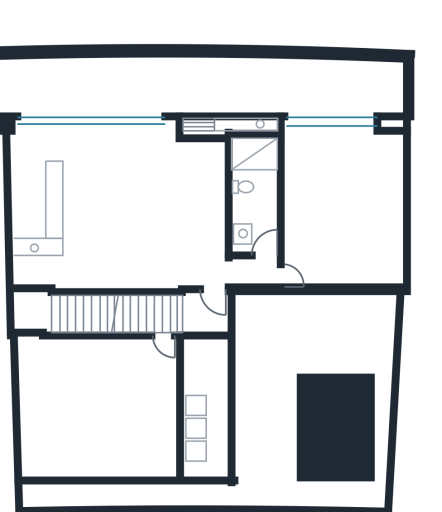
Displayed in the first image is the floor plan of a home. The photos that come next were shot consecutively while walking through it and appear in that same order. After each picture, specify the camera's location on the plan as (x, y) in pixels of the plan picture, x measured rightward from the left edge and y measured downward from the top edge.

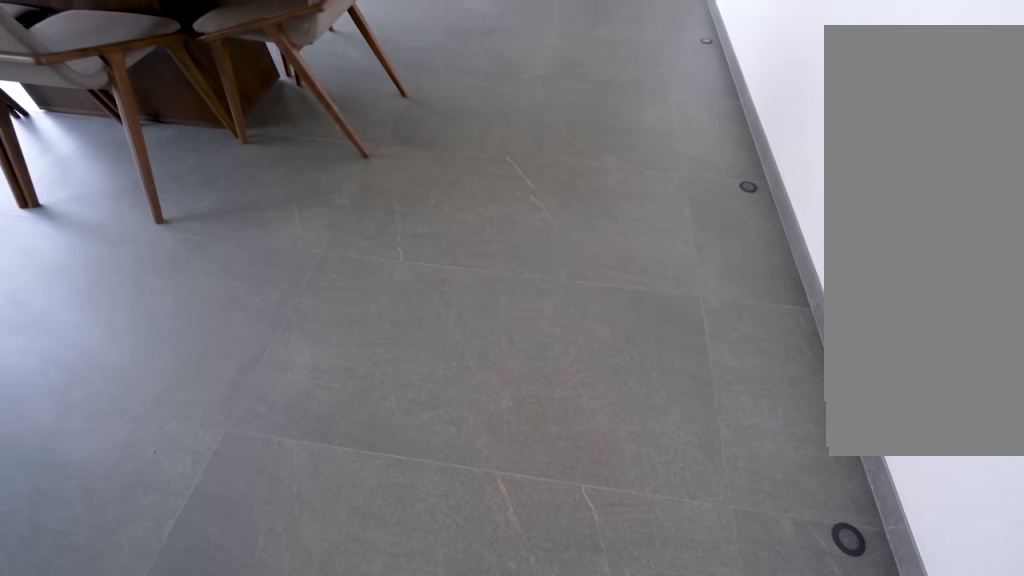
(115, 189)
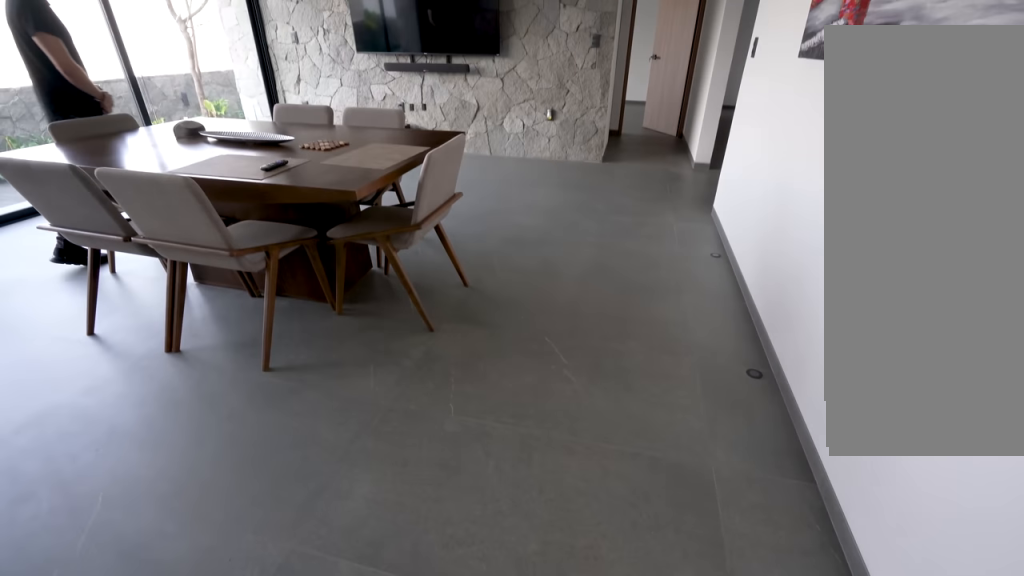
(103, 226)
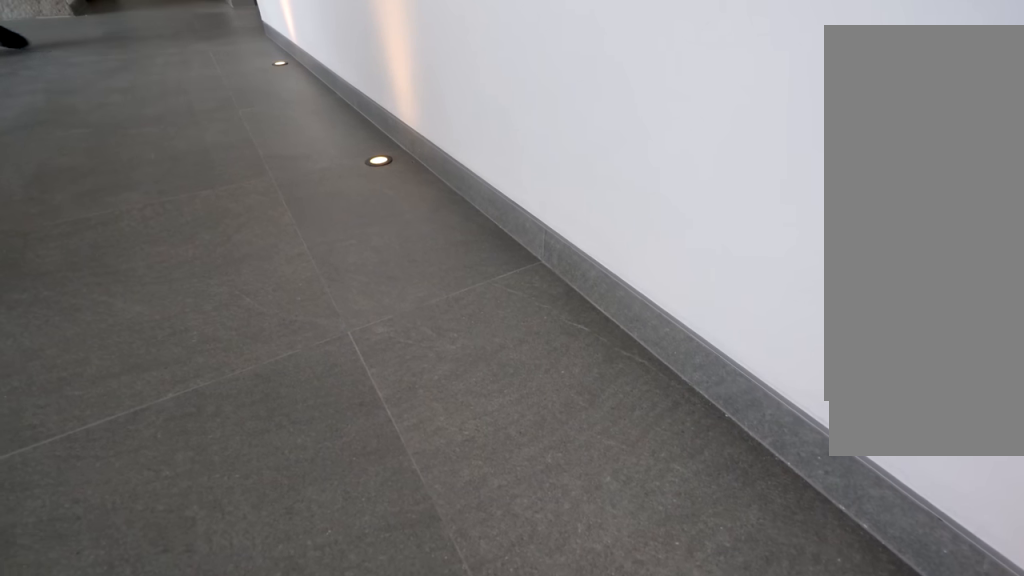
(115, 264)
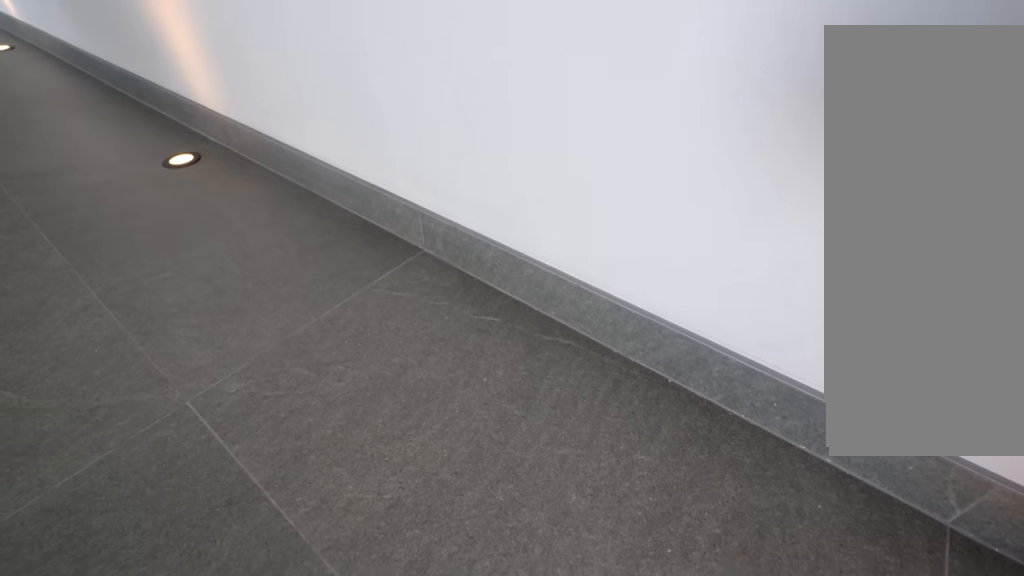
(122, 274)
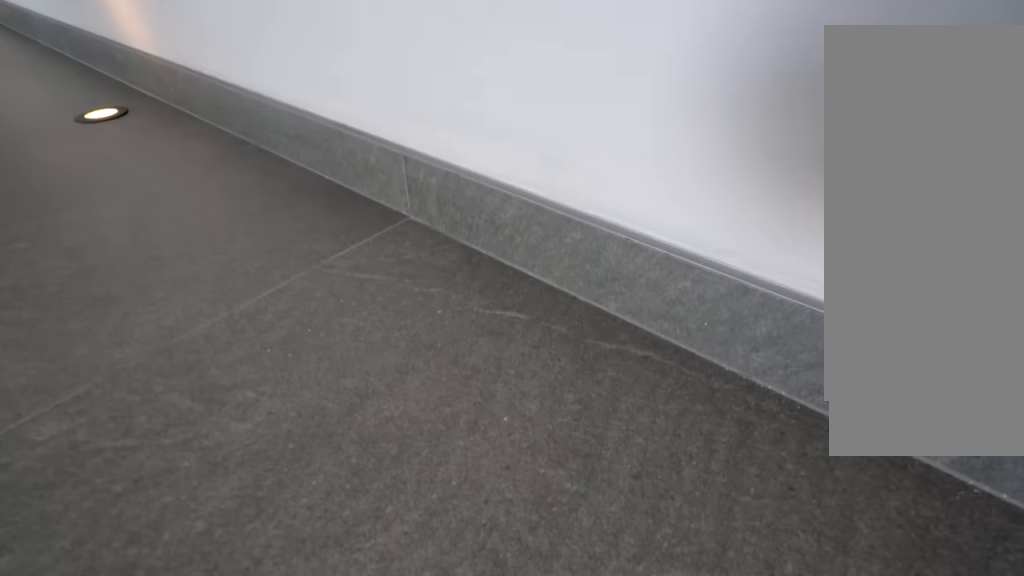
(122, 274)
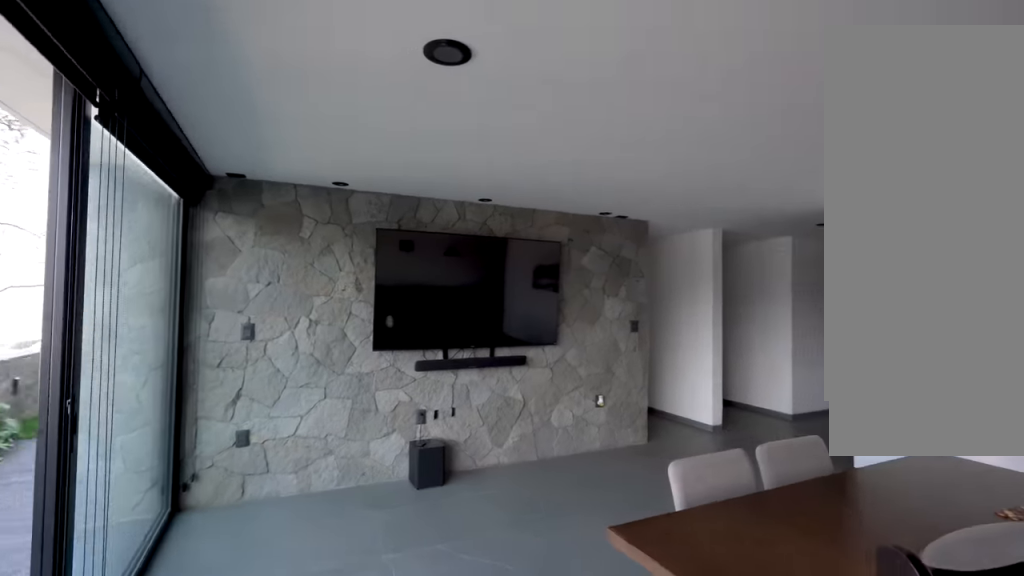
(89, 206)
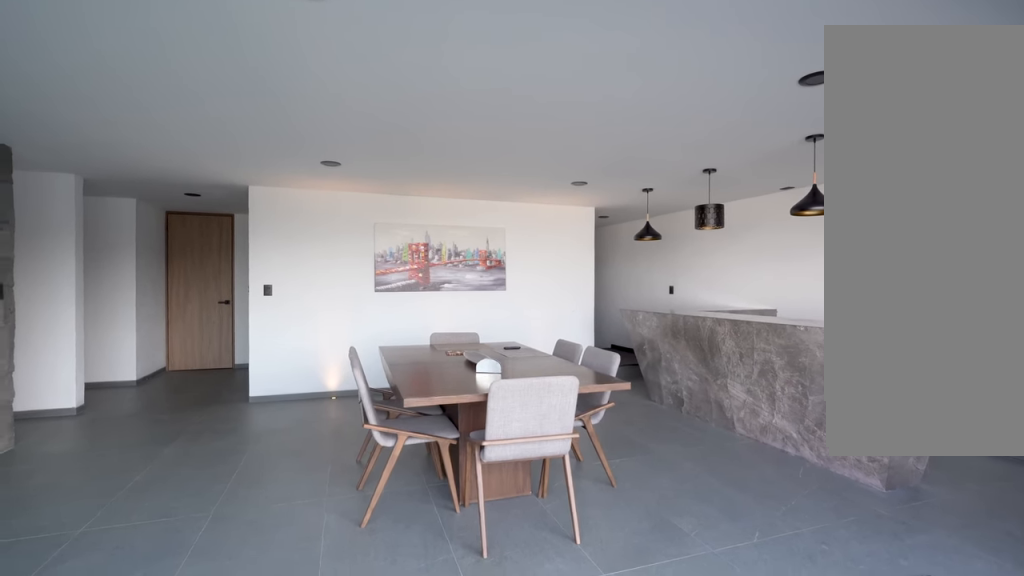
(153, 146)
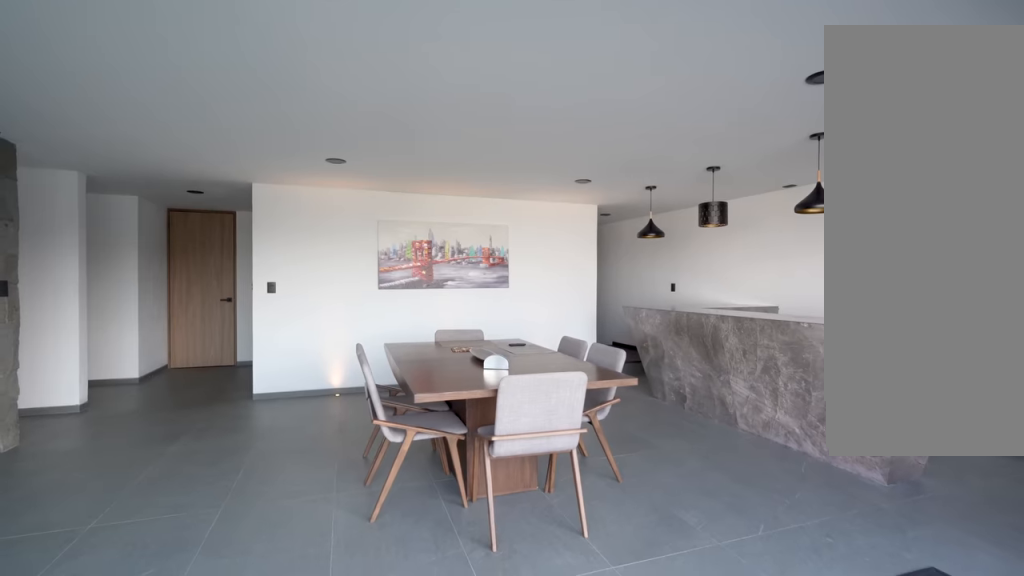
(153, 146)
